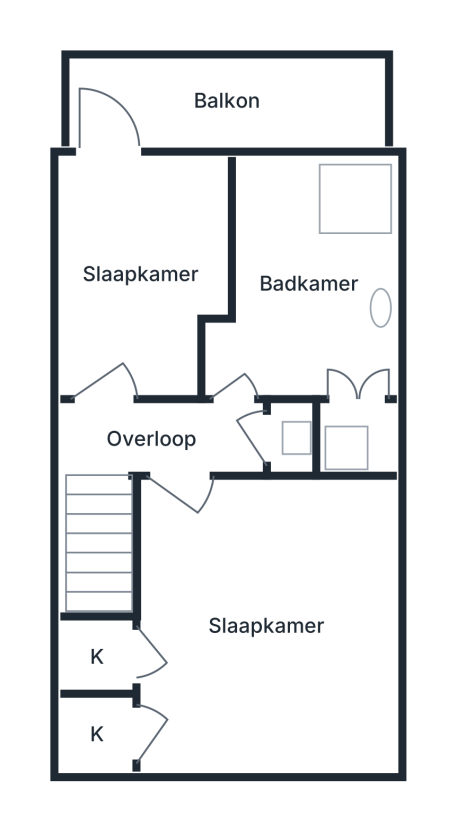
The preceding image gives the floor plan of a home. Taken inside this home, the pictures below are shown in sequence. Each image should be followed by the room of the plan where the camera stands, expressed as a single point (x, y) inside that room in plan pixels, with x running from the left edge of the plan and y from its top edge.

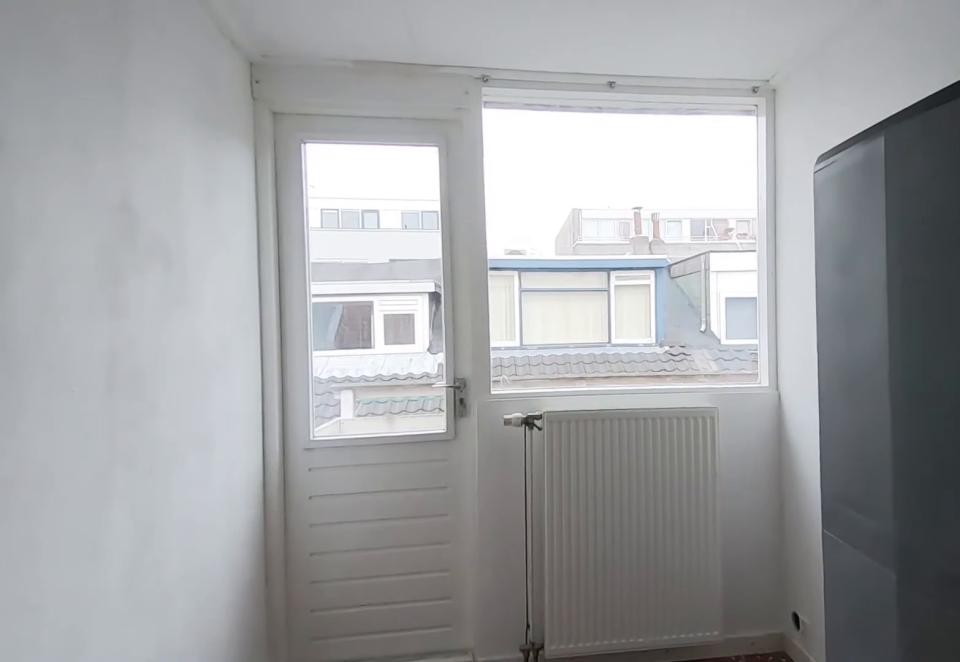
(145, 219)
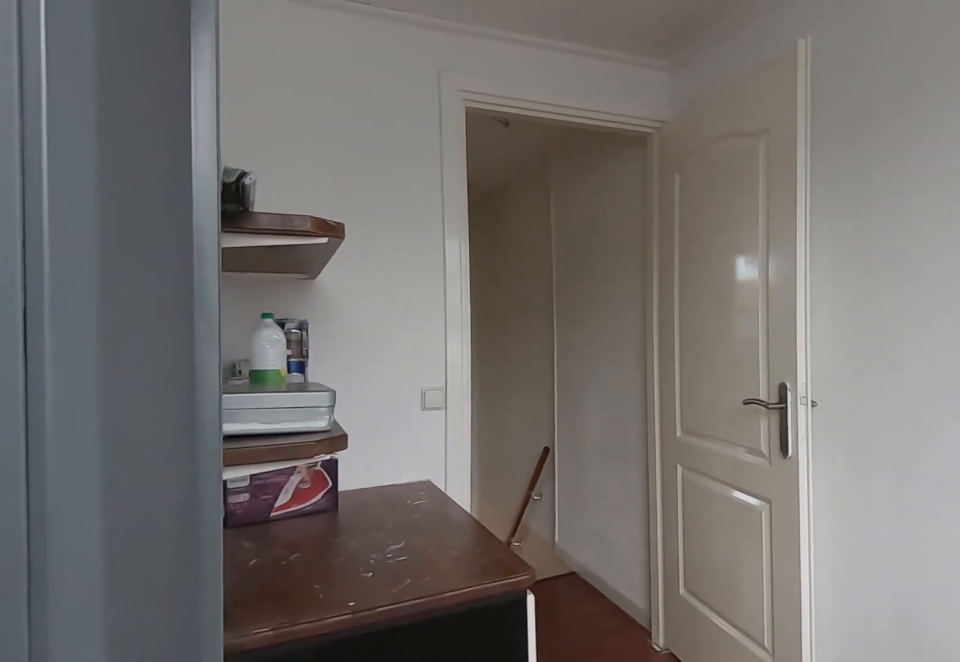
(145, 219)
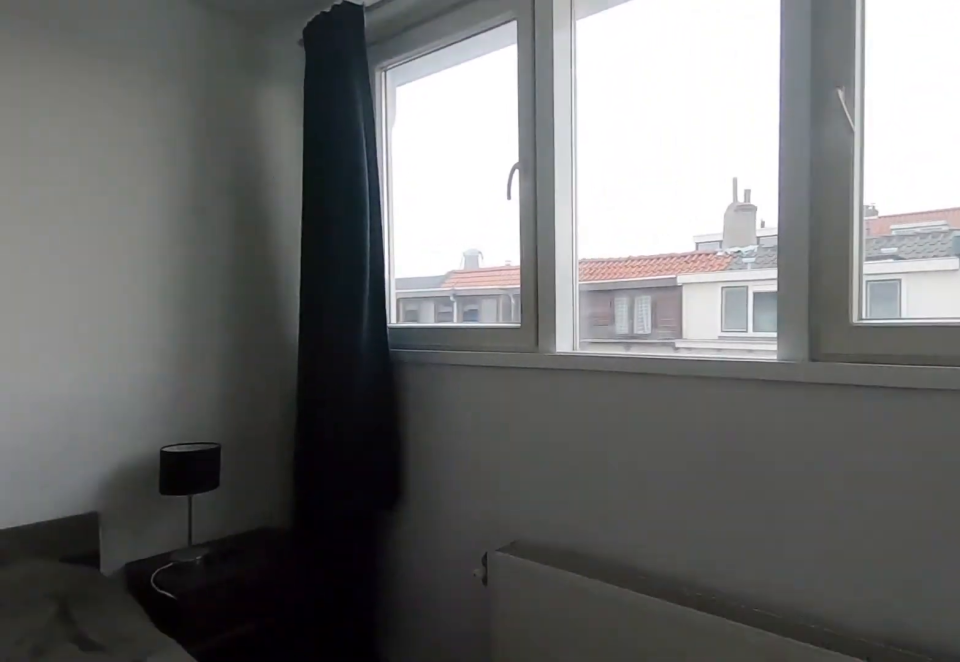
(377, 696)
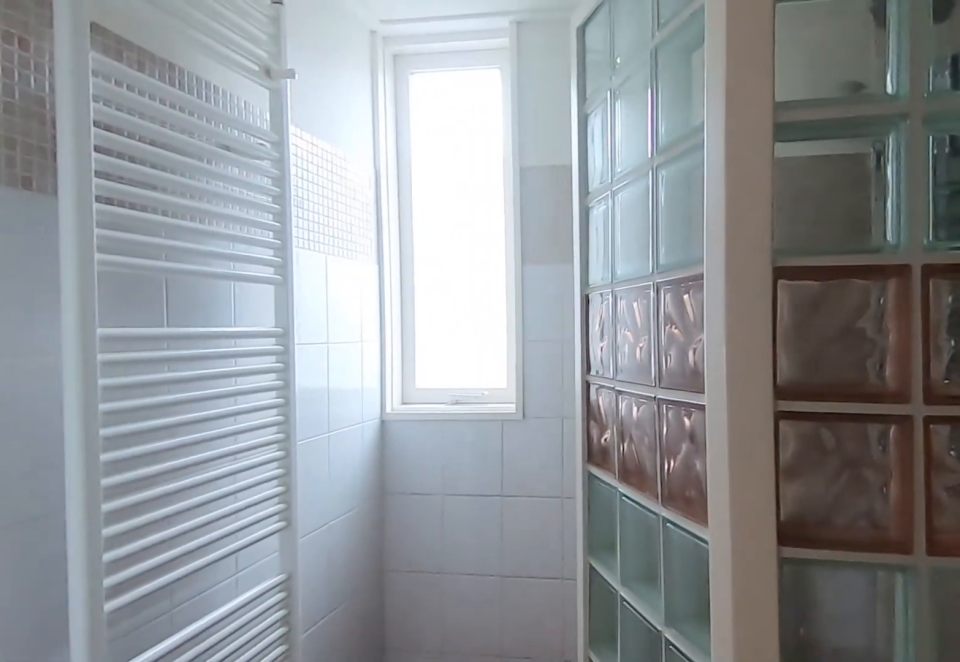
(295, 212)
